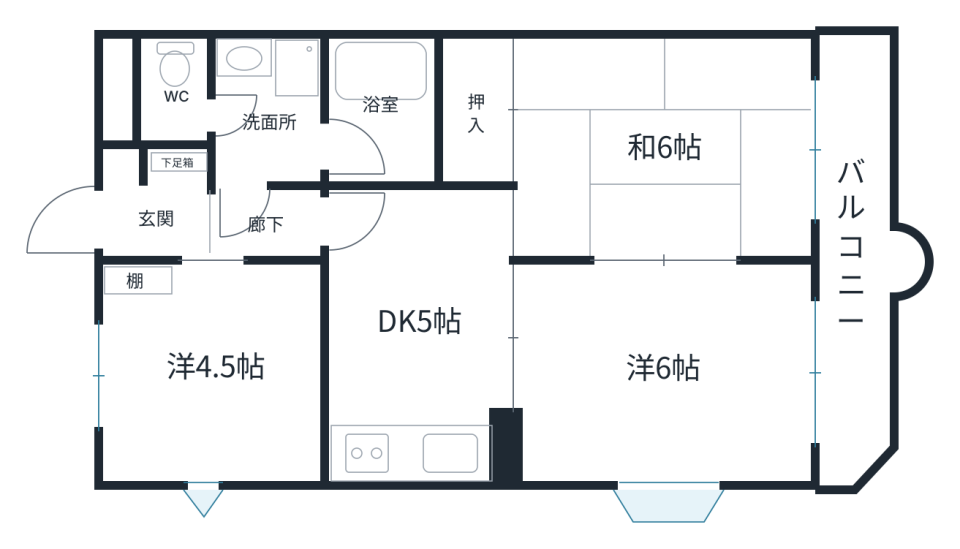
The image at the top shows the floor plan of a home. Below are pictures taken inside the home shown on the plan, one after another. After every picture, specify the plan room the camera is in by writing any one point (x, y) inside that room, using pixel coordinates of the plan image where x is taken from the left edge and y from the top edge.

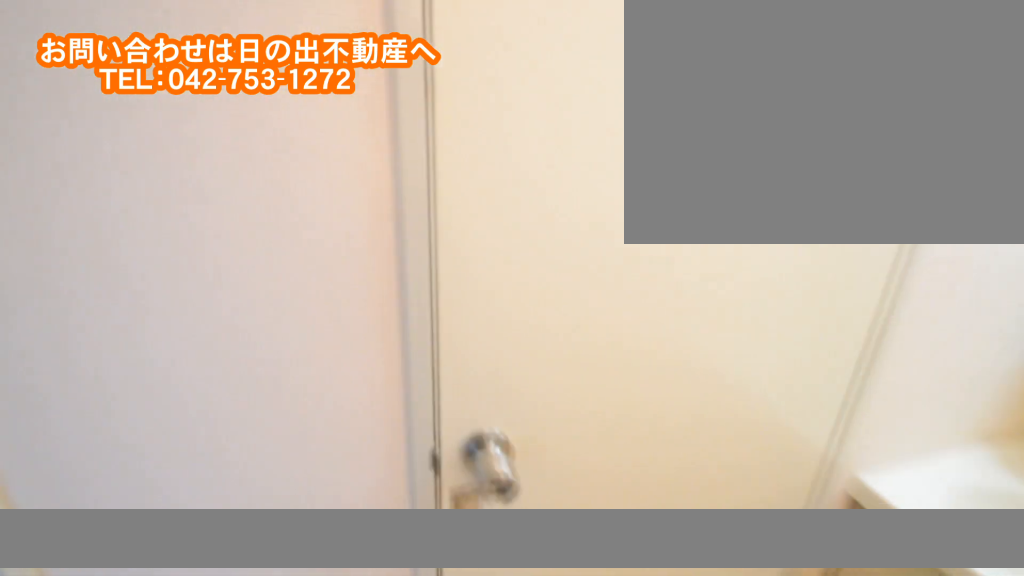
(269, 141)
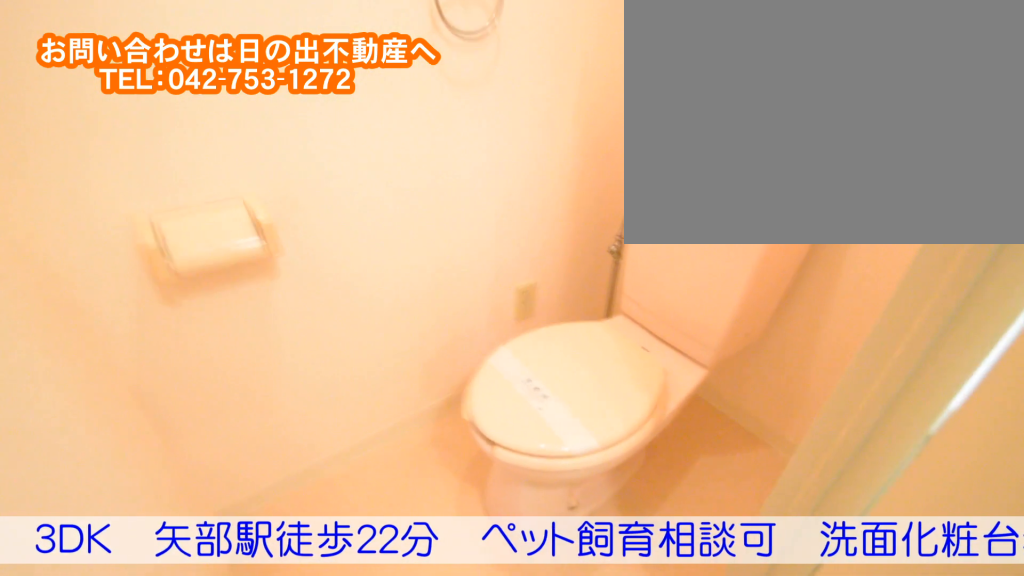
(174, 92)
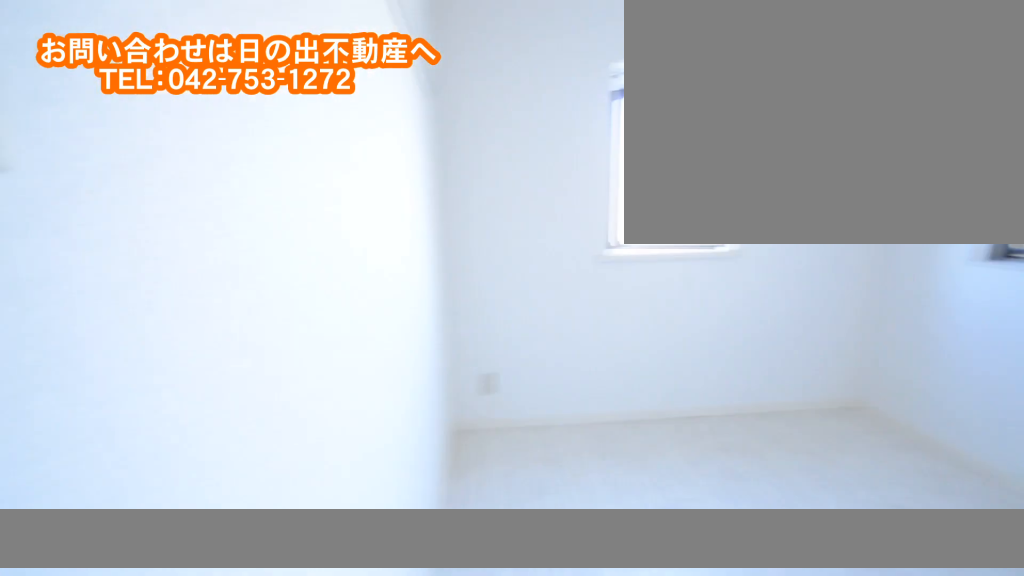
(213, 414)
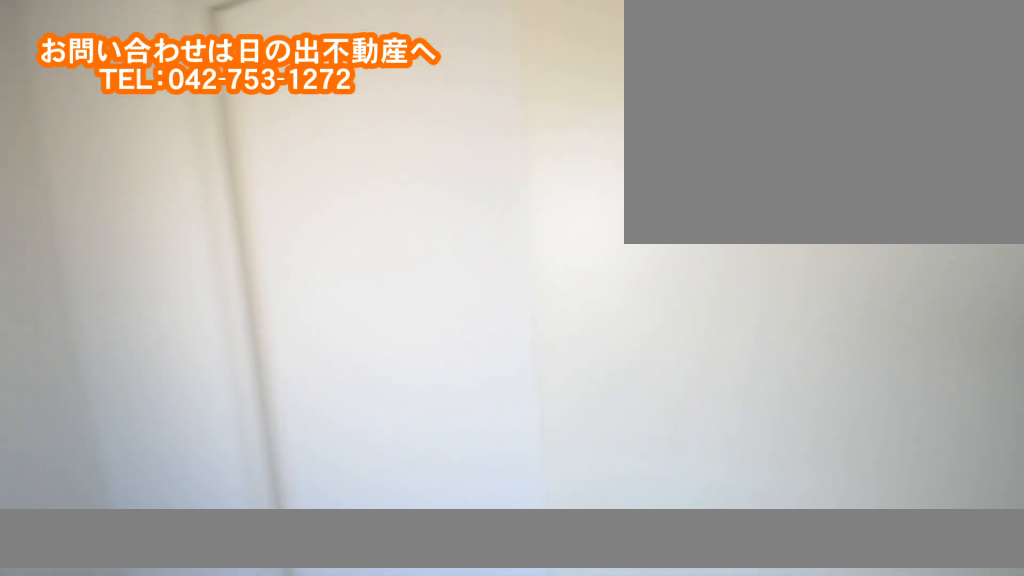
(213, 414)
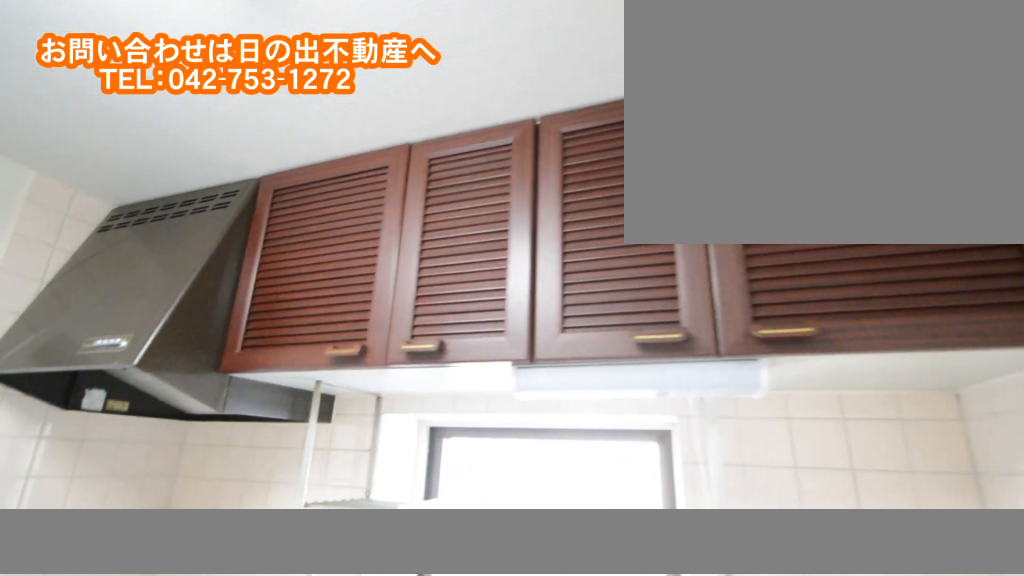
(430, 364)
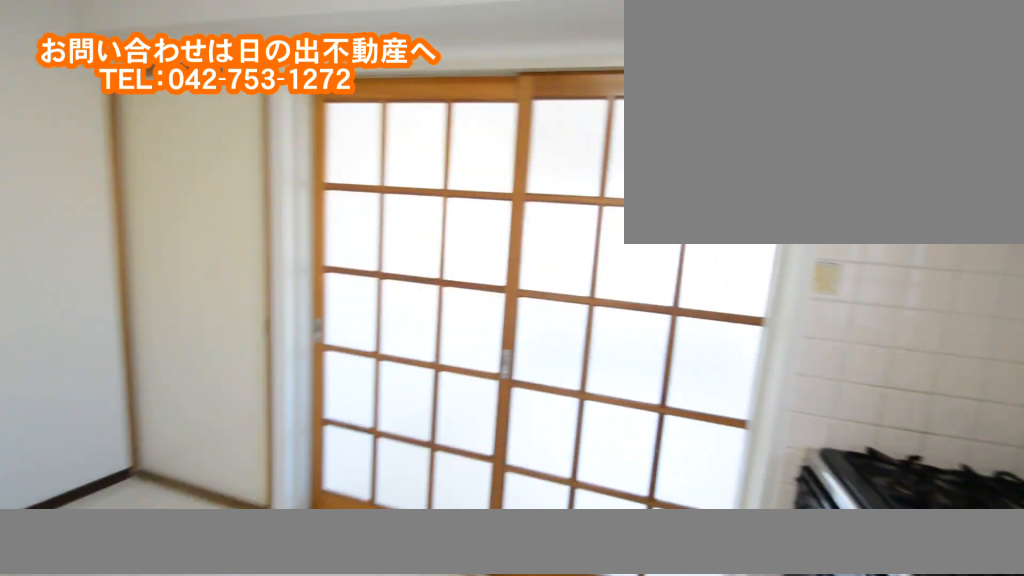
(430, 364)
